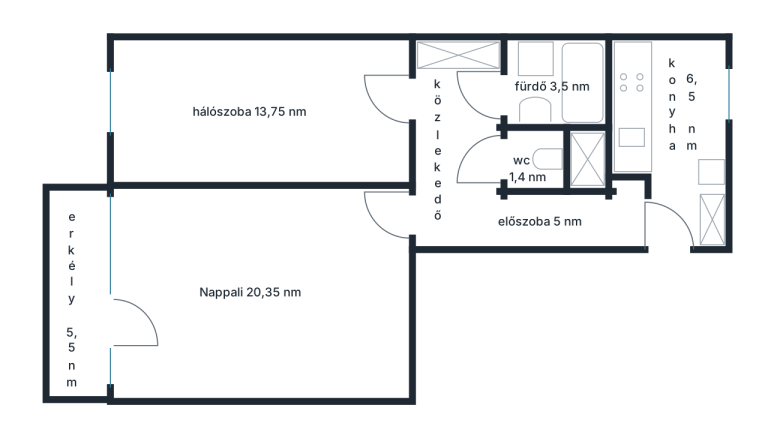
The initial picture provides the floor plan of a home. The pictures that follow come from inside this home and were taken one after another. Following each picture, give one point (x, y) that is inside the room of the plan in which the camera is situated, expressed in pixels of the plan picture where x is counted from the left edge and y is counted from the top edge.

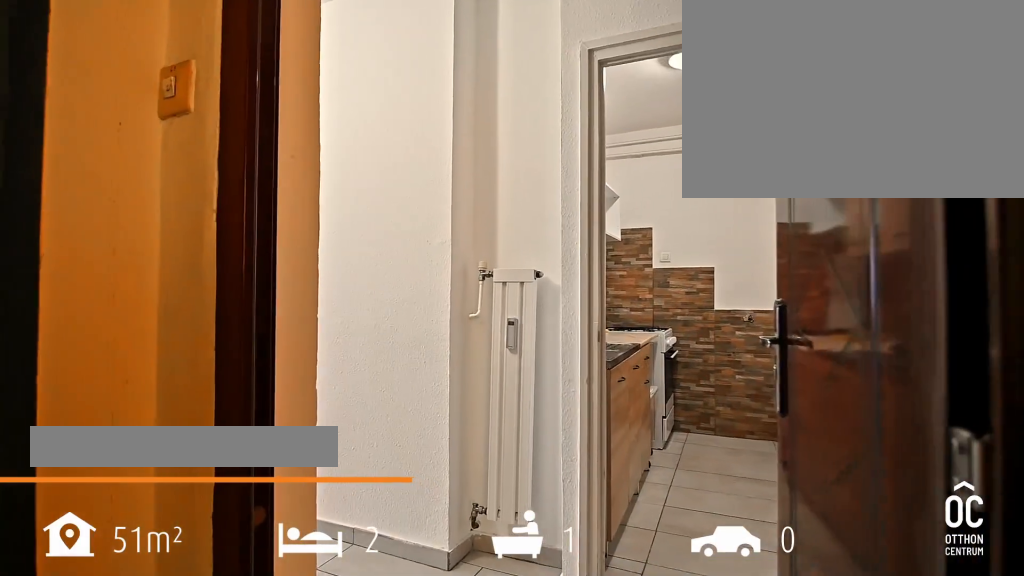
(536, 220)
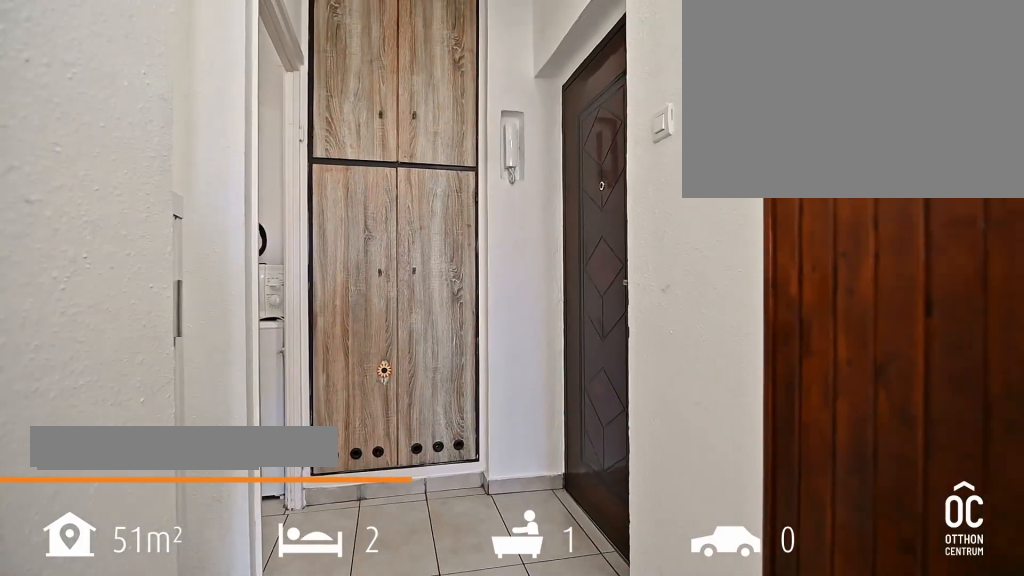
(536, 220)
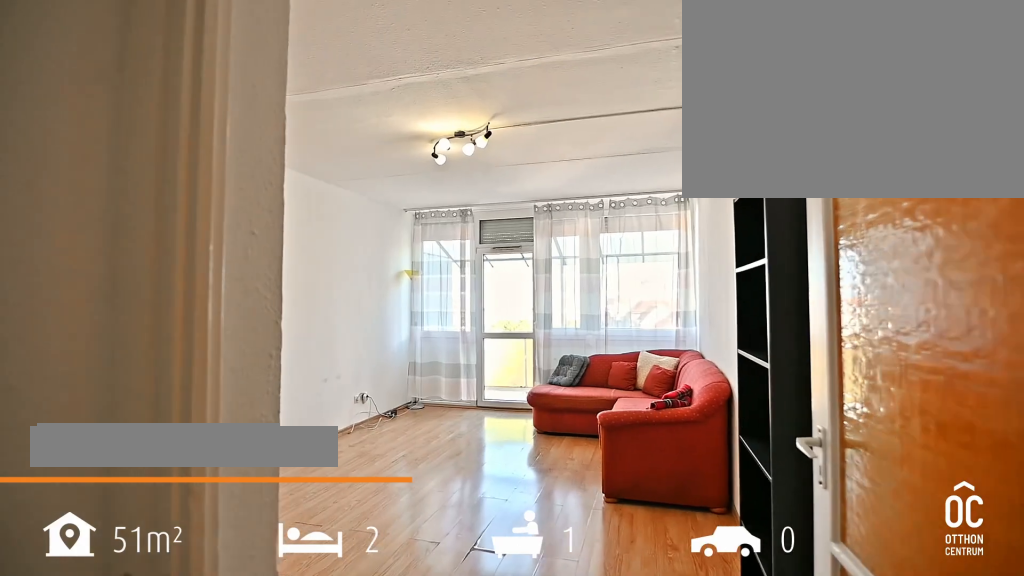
(256, 295)
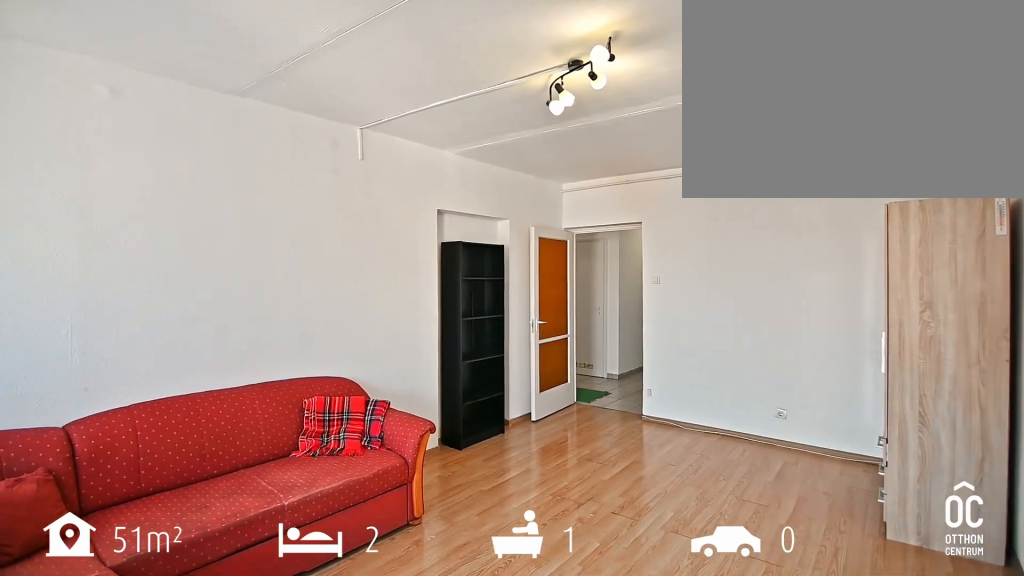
(256, 295)
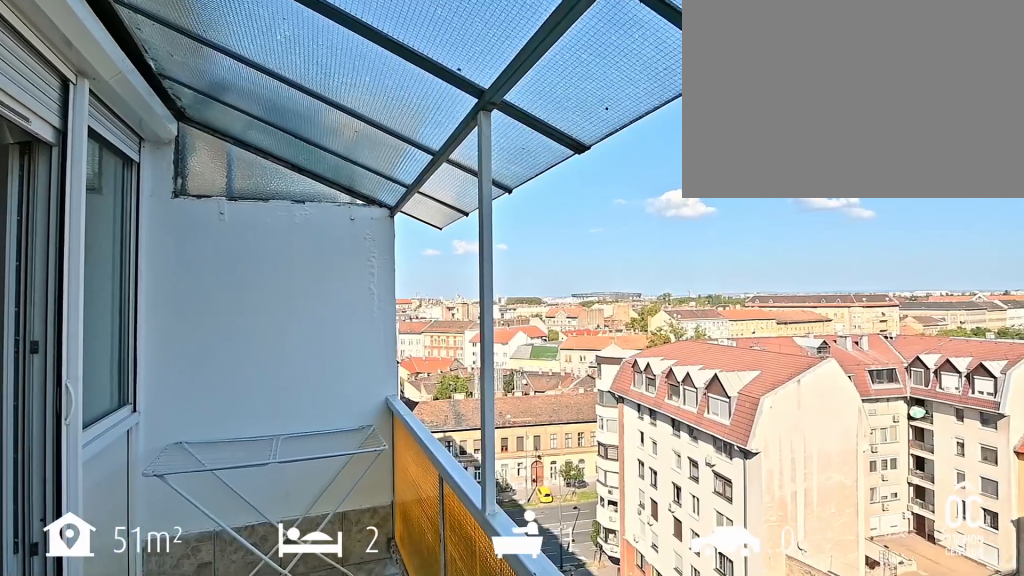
(76, 297)
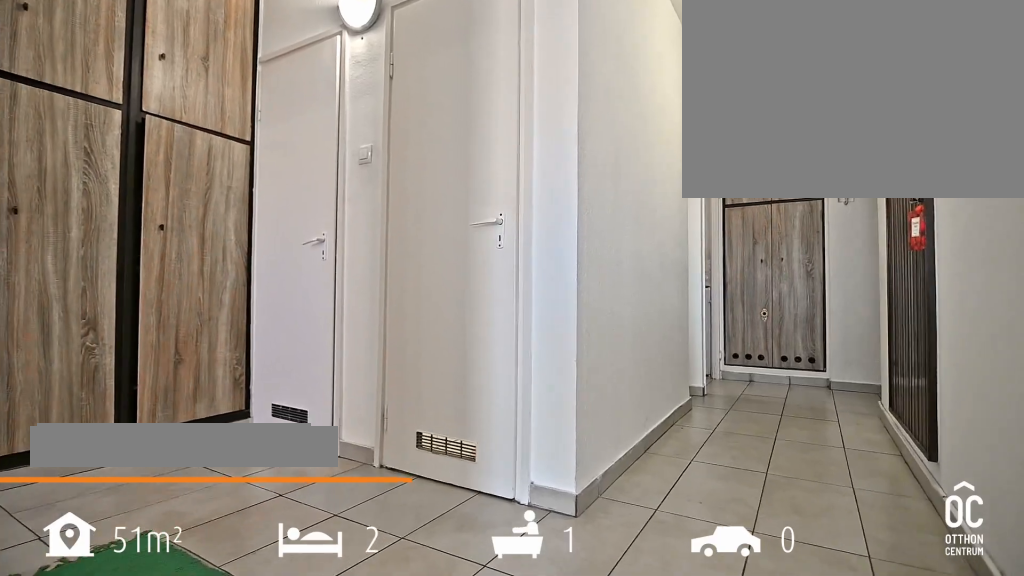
(454, 210)
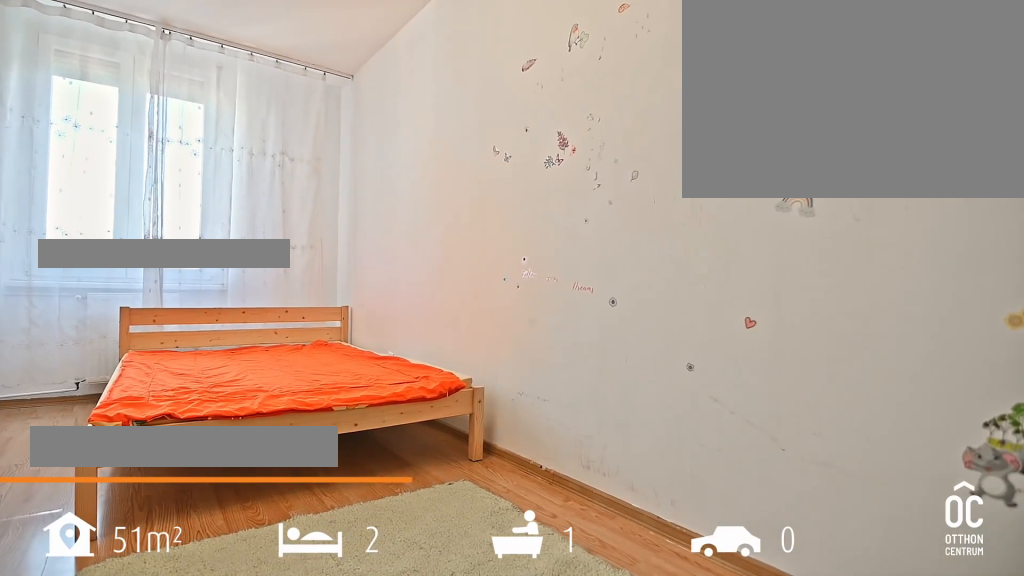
(261, 114)
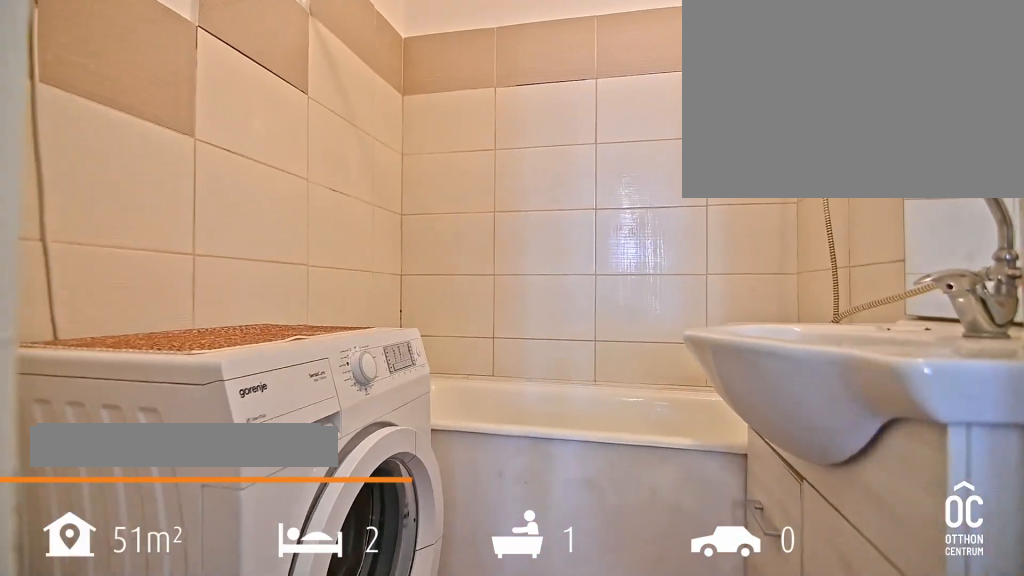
(552, 81)
